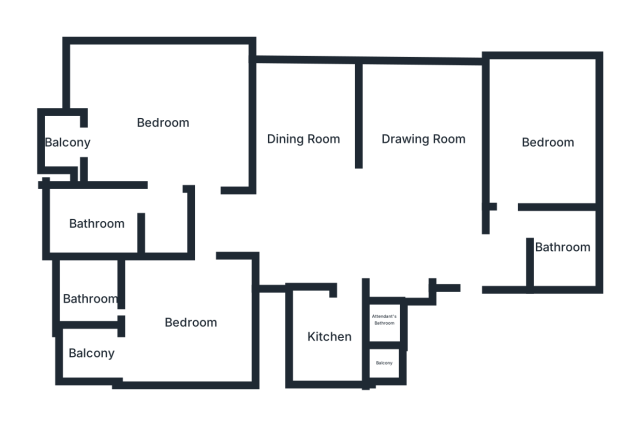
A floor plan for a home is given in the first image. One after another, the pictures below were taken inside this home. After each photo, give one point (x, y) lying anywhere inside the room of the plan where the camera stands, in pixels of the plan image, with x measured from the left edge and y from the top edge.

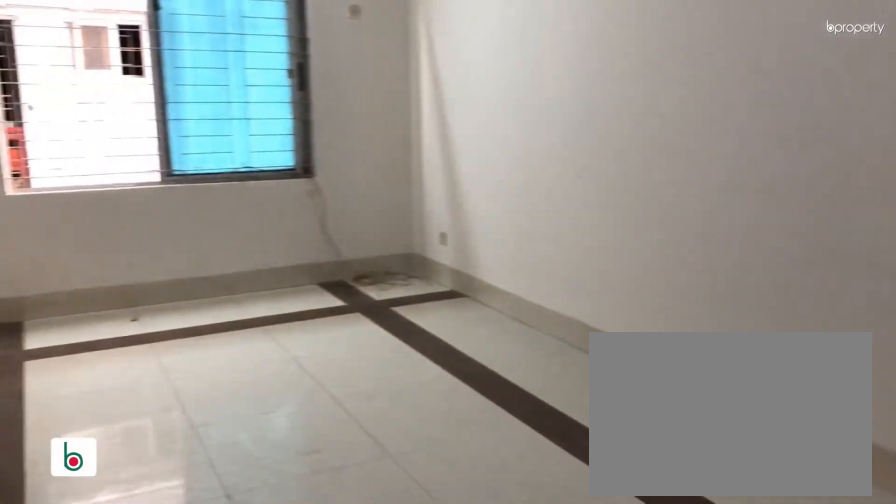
(426, 144)
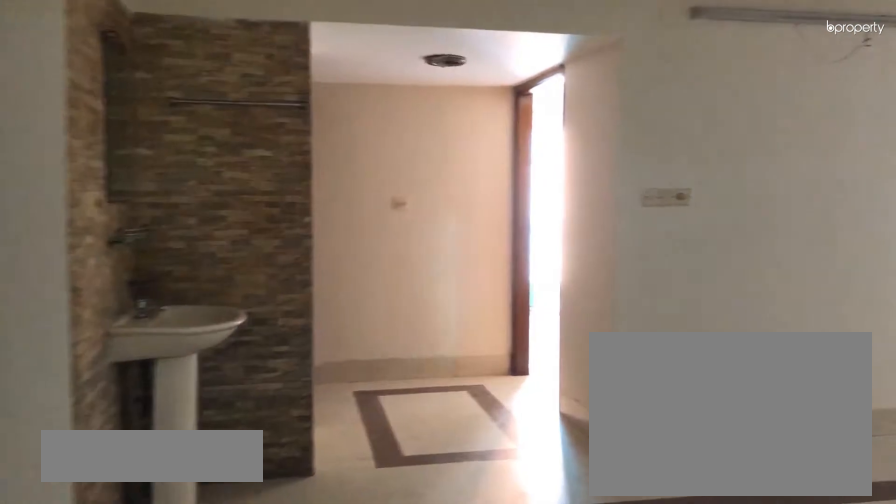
(307, 141)
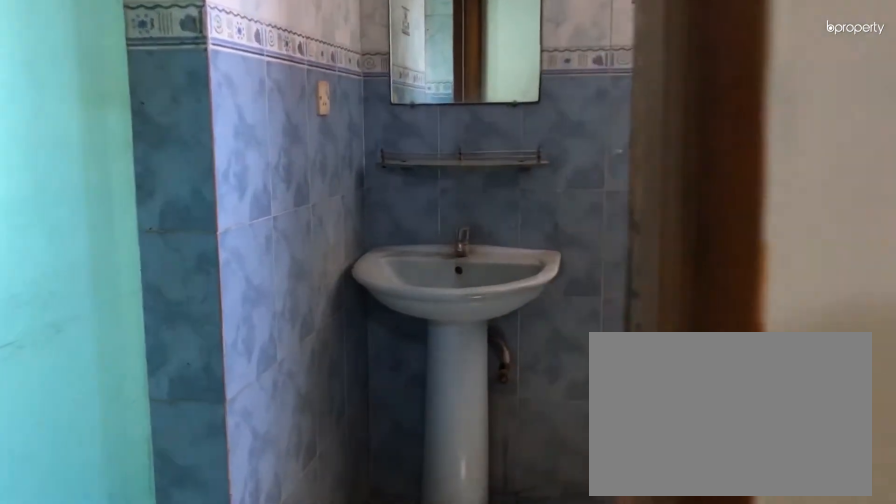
(561, 240)
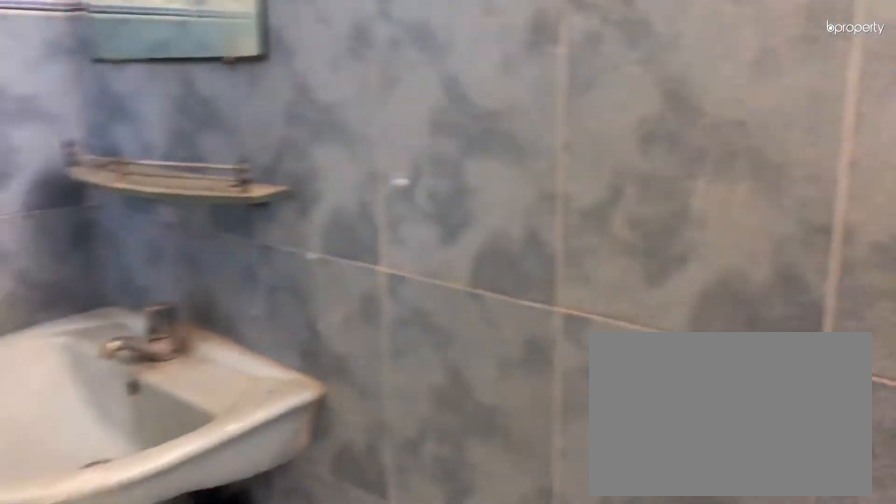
(562, 244)
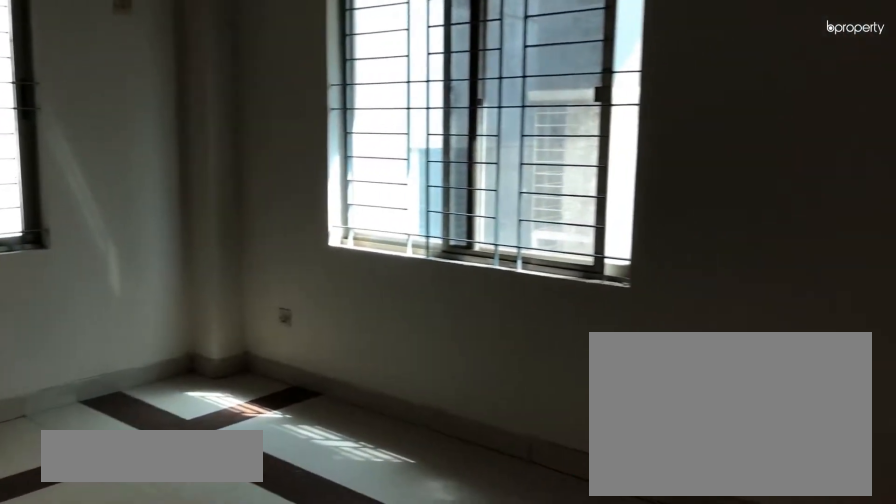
(548, 139)
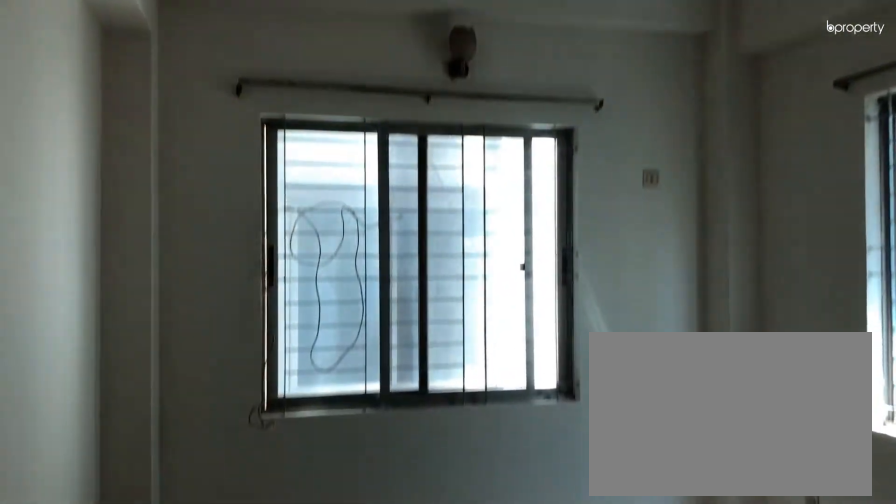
(548, 139)
